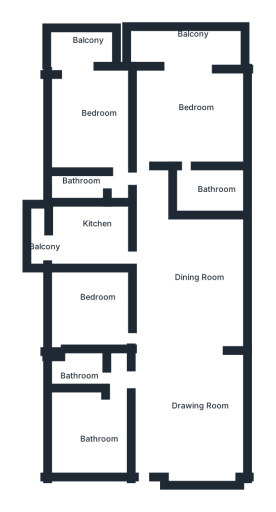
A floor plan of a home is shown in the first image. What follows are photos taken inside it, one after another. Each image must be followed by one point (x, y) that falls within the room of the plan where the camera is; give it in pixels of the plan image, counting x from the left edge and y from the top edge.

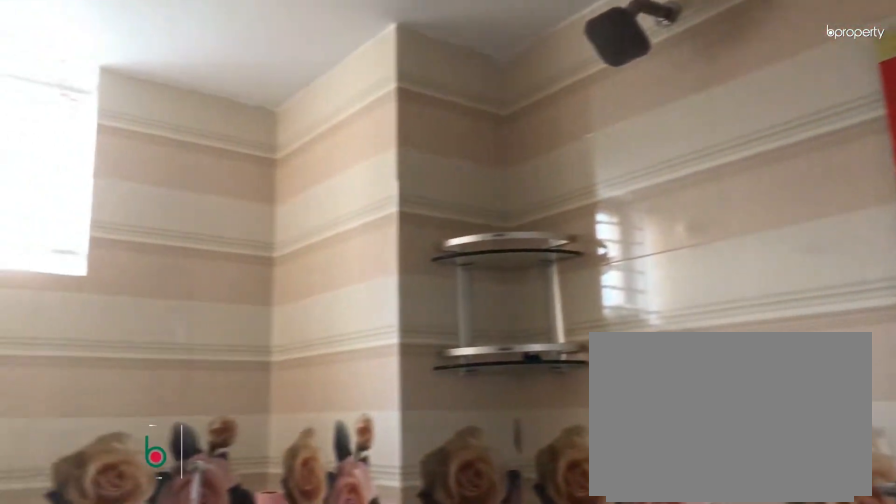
(86, 377)
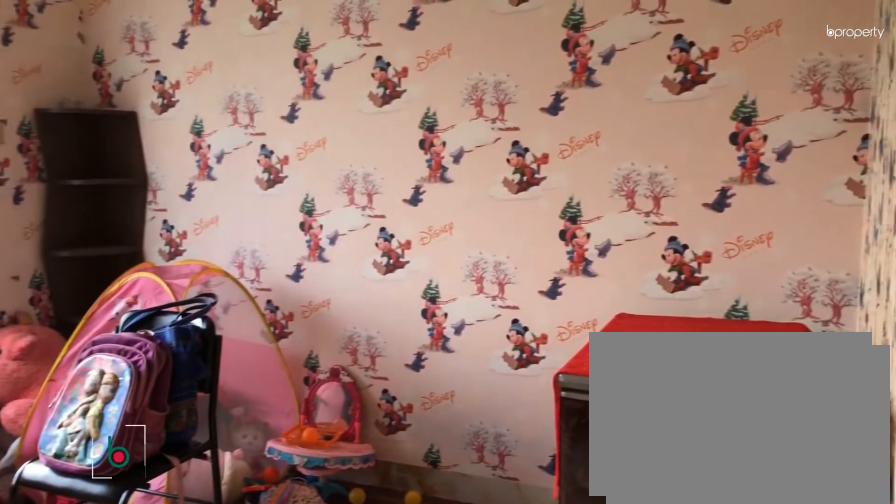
(93, 308)
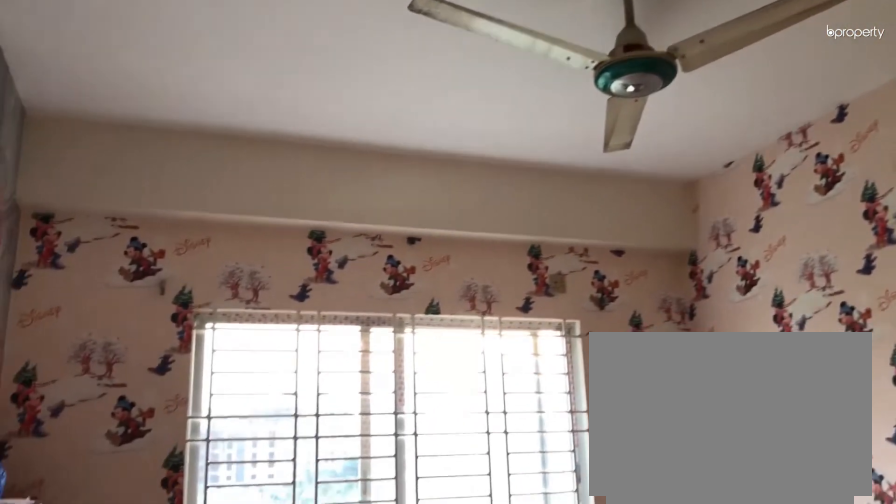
(93, 308)
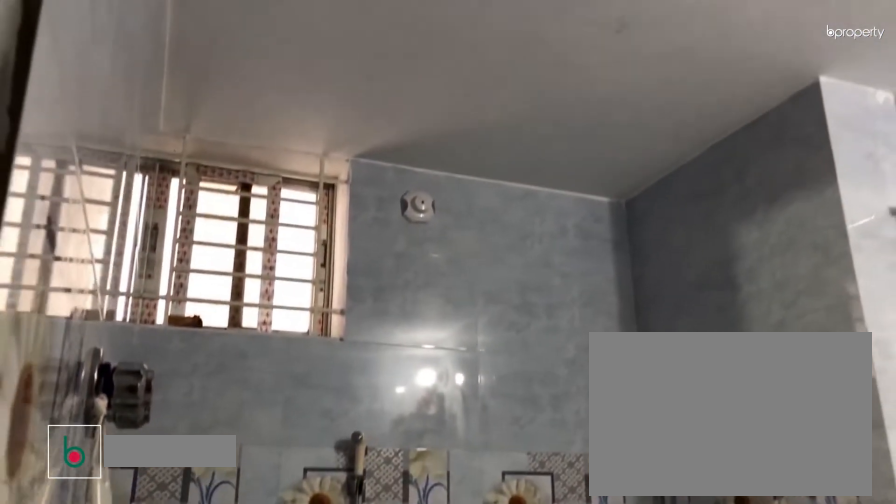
(203, 192)
